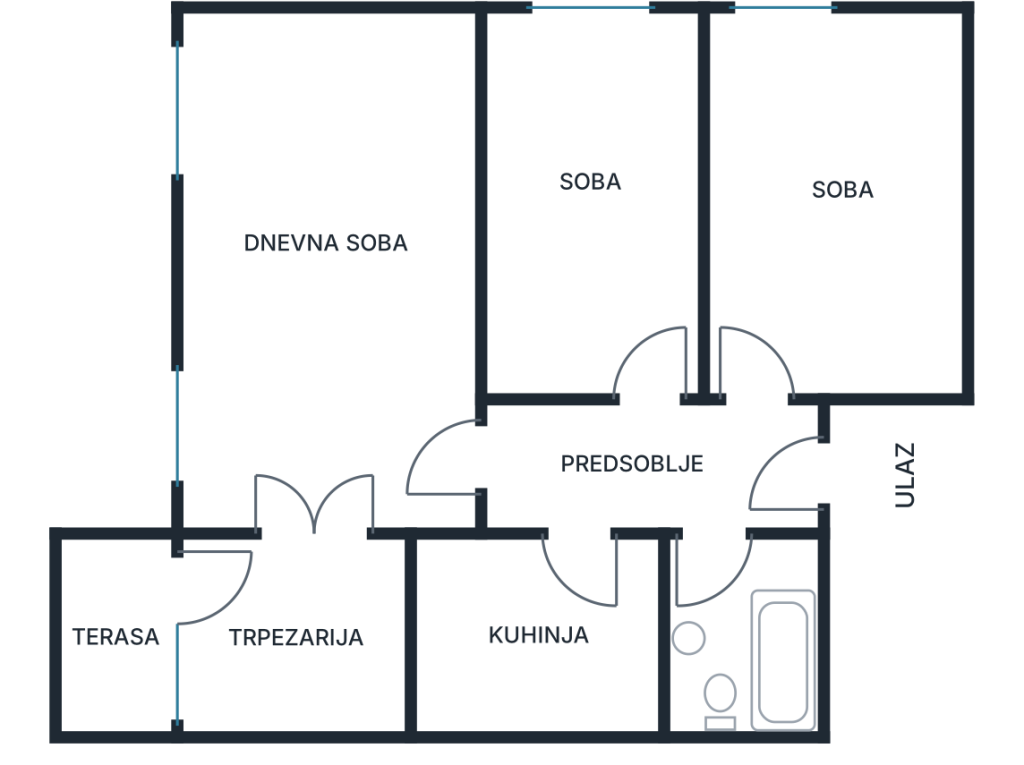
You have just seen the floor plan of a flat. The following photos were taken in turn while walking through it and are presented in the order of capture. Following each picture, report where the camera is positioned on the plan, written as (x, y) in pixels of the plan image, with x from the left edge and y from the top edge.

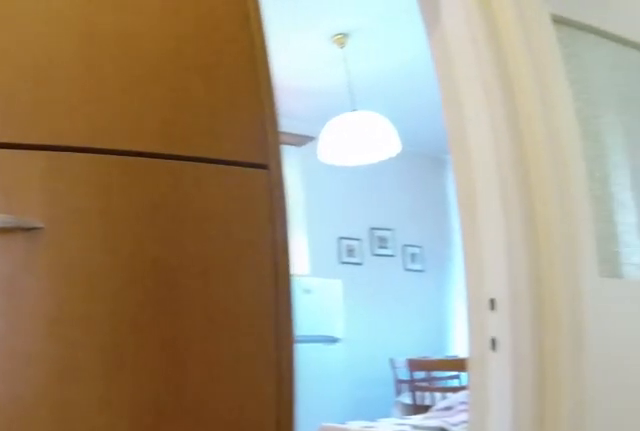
(657, 447)
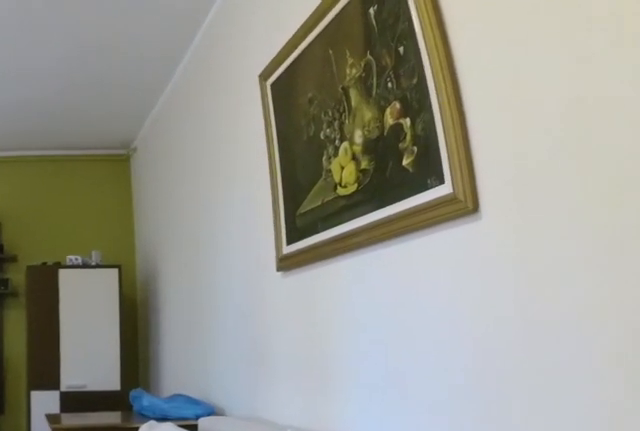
(413, 357)
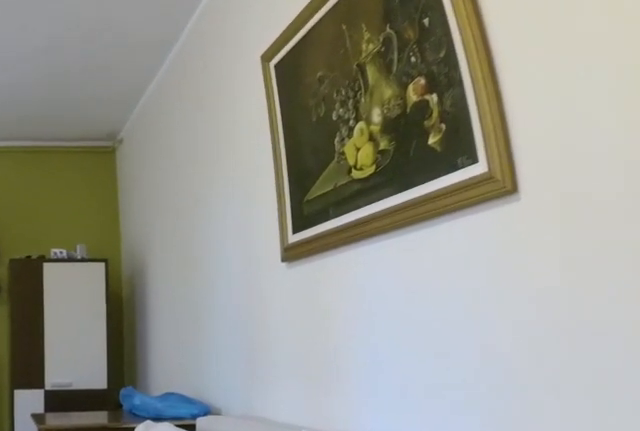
(409, 339)
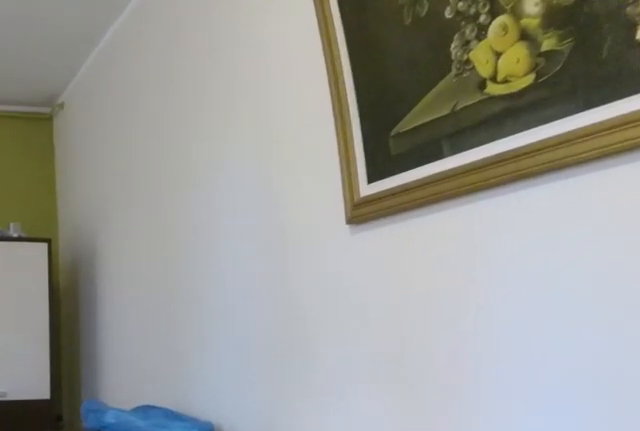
(389, 255)
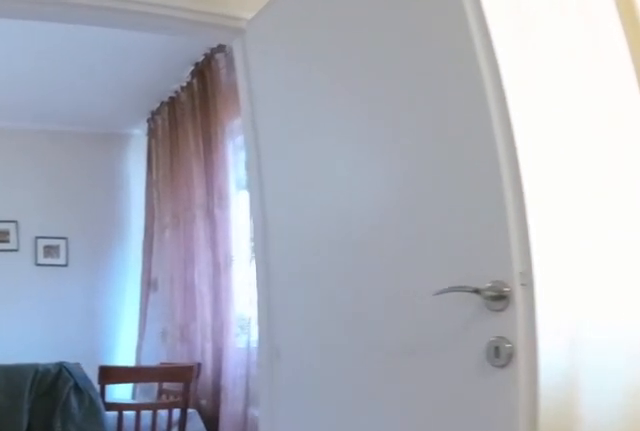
(348, 342)
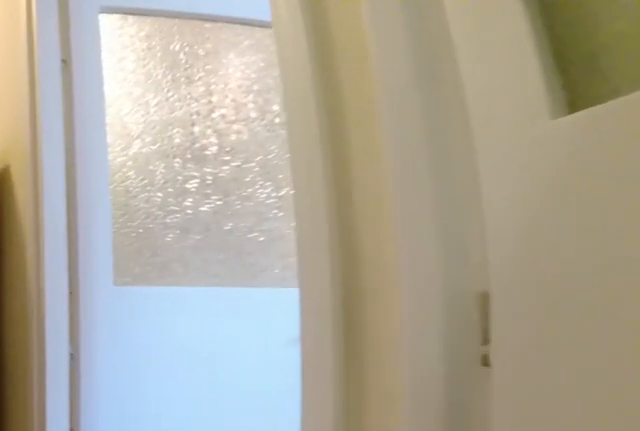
(478, 460)
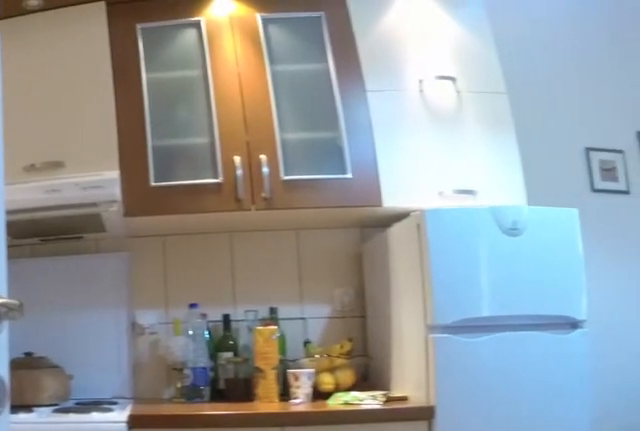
(575, 510)
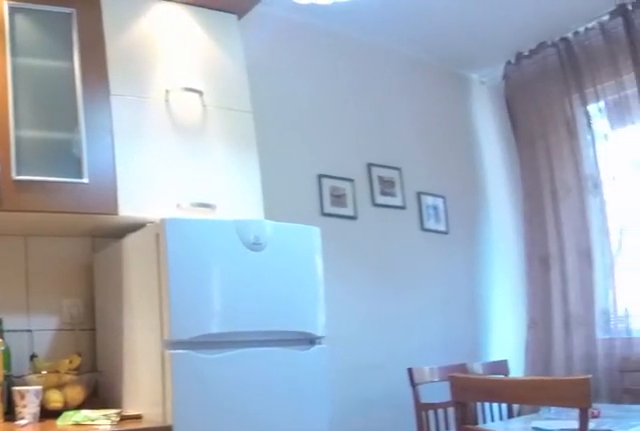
(594, 536)
